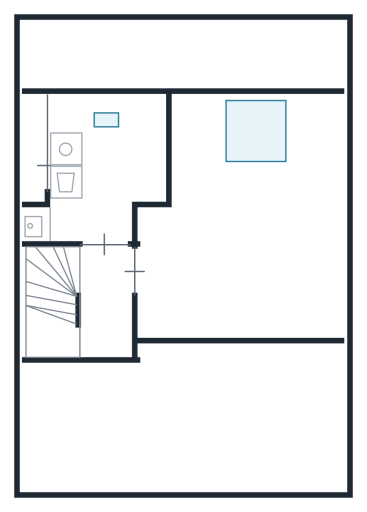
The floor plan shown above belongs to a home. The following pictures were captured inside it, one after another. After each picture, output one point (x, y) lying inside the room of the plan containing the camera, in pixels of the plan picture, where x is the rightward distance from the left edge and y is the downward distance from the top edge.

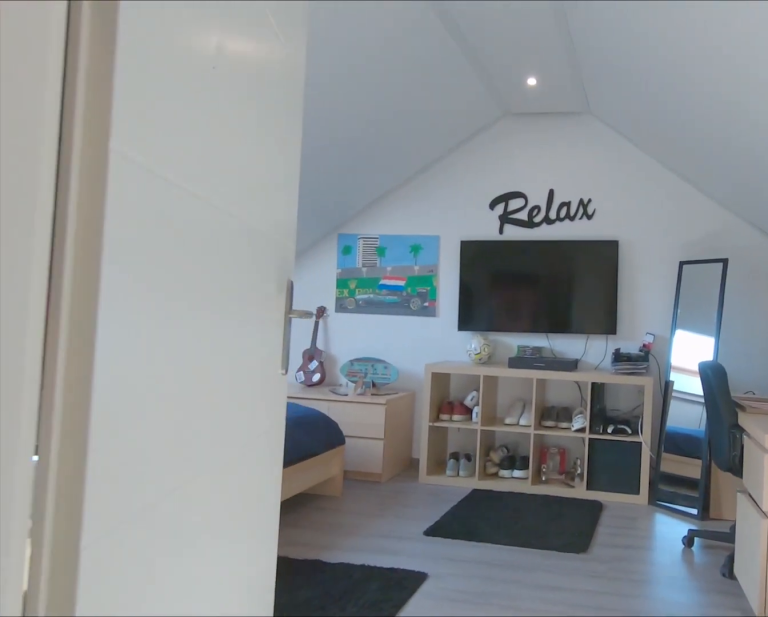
(105, 301)
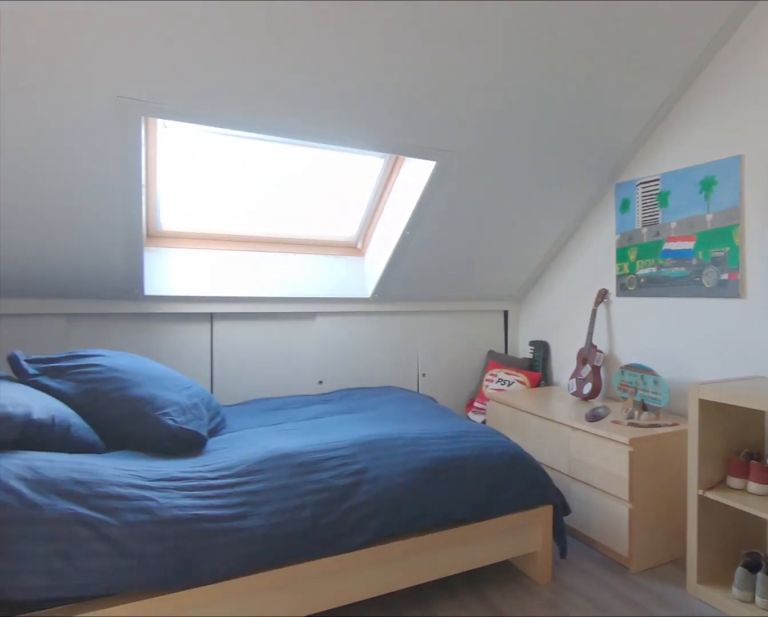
(246, 237)
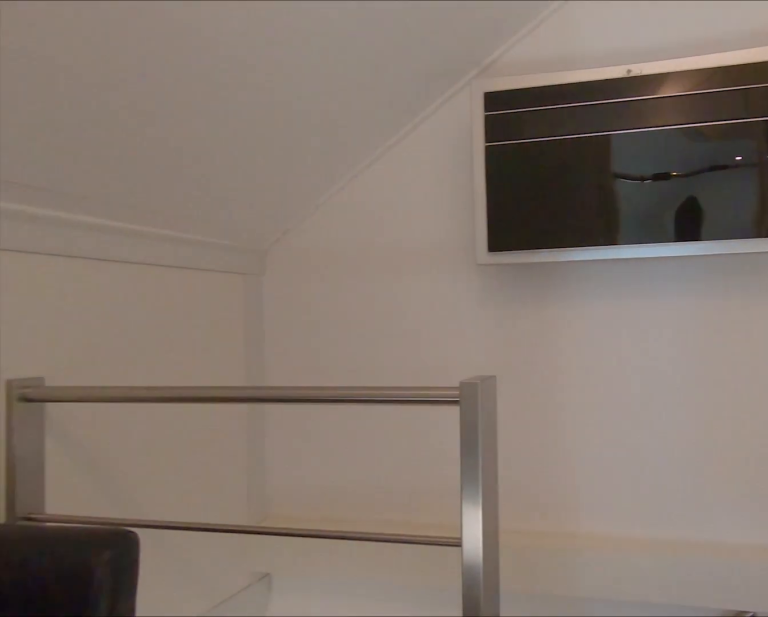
(105, 300)
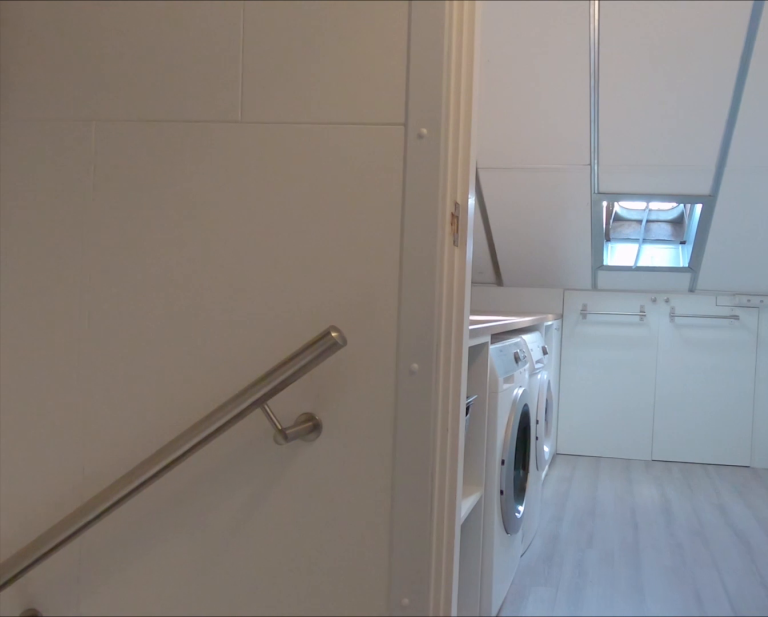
(105, 300)
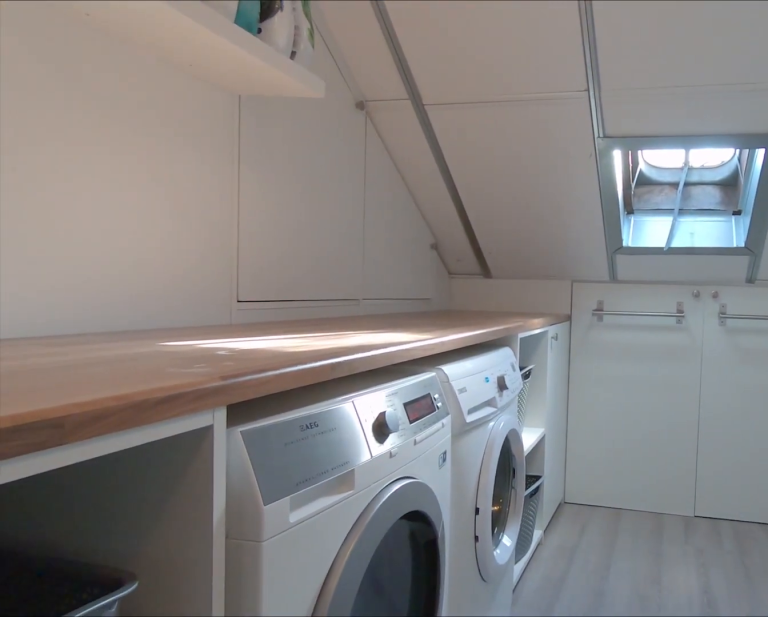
(115, 178)
